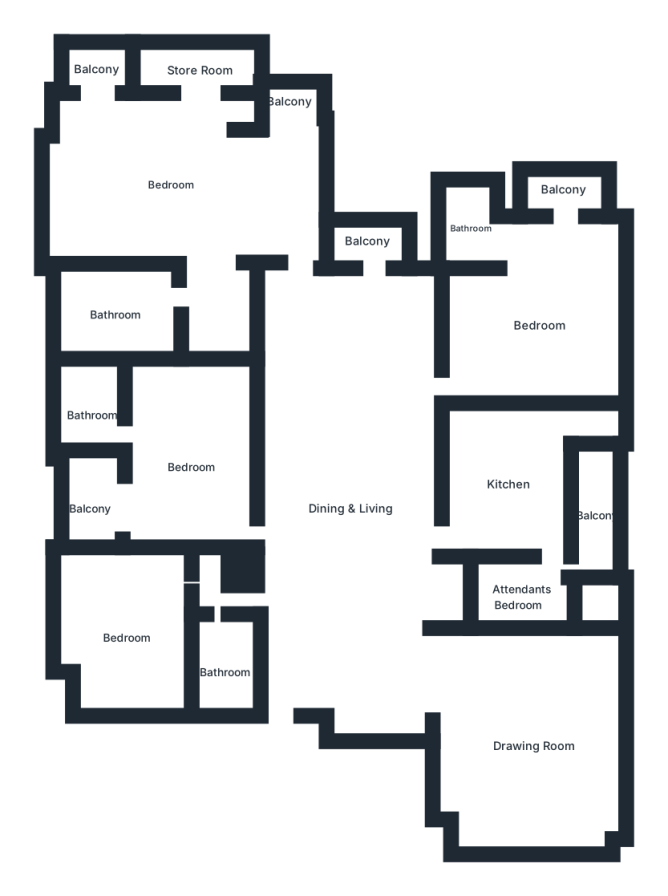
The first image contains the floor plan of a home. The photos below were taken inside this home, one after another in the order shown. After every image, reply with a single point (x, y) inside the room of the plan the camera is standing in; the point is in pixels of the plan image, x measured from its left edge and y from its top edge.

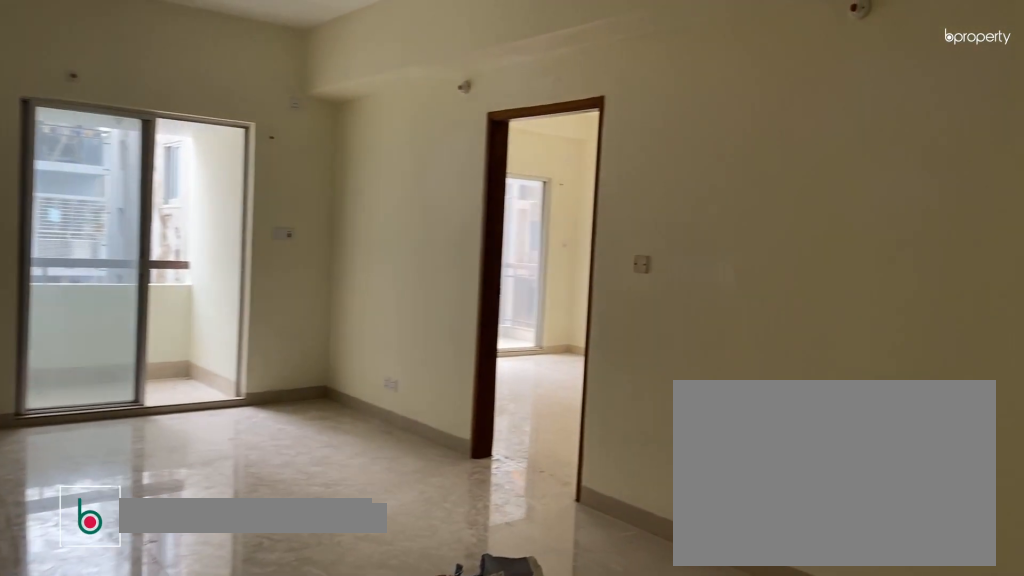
(353, 515)
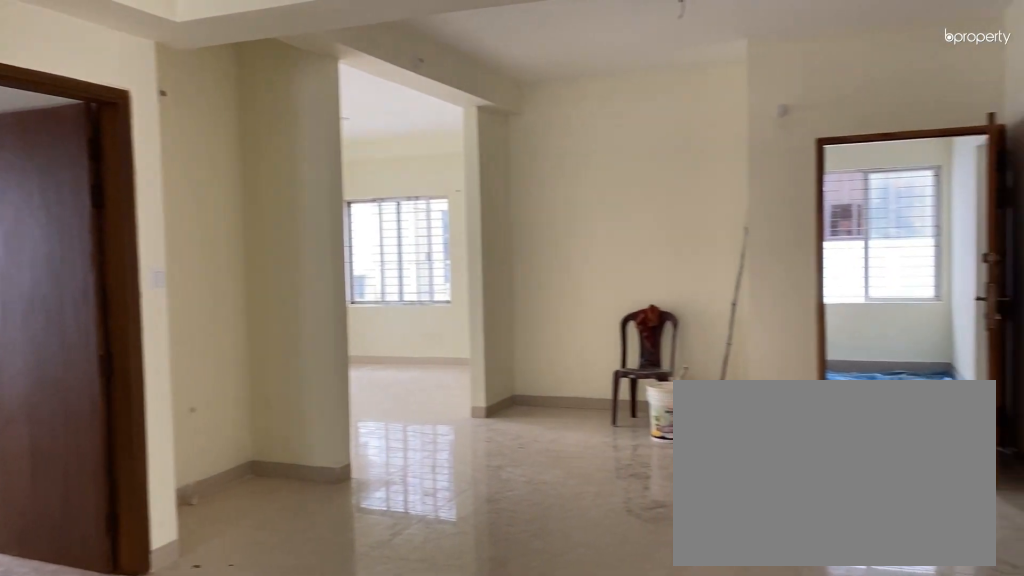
(353, 515)
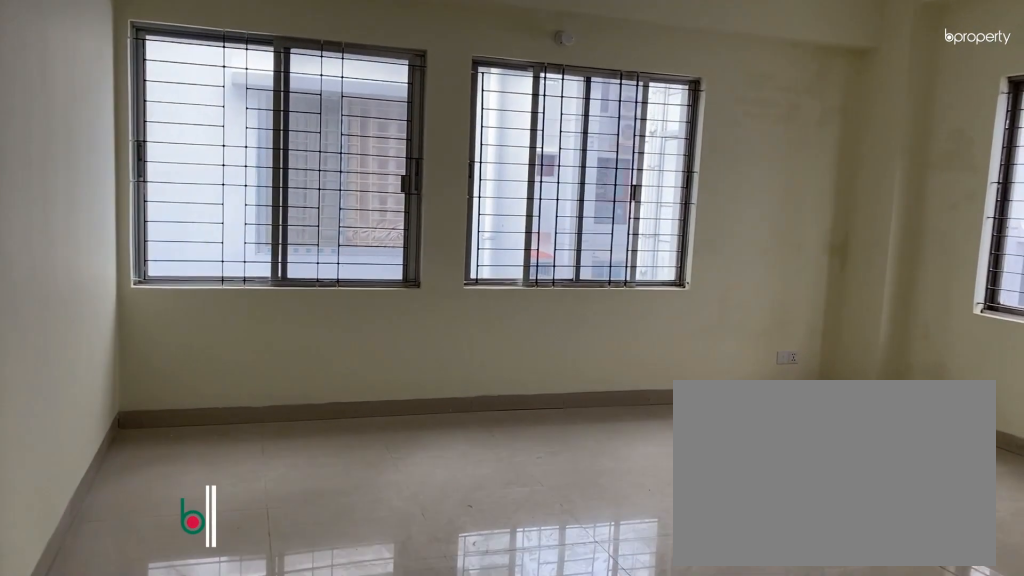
(531, 748)
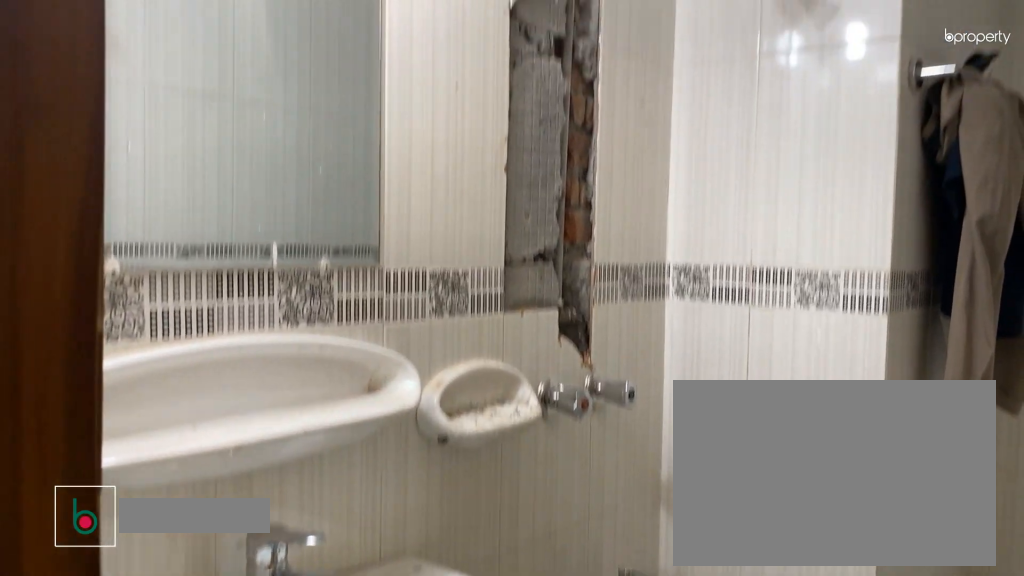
(224, 672)
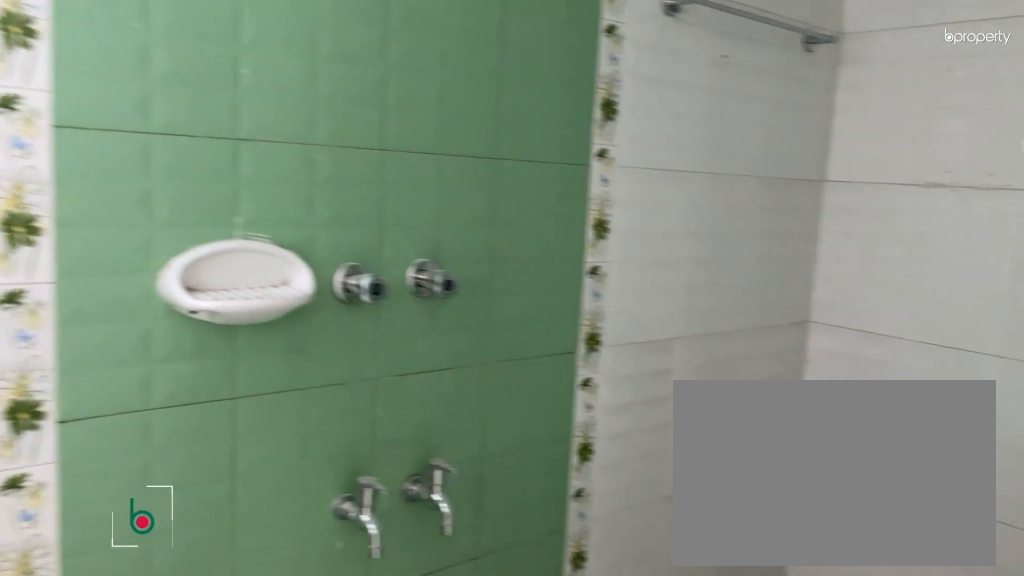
(91, 414)
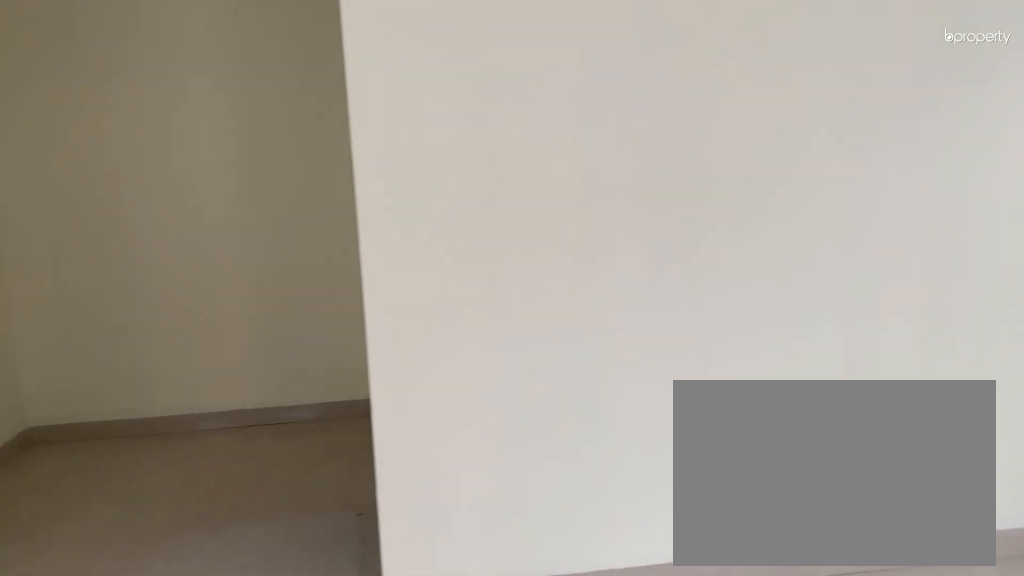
(176, 183)
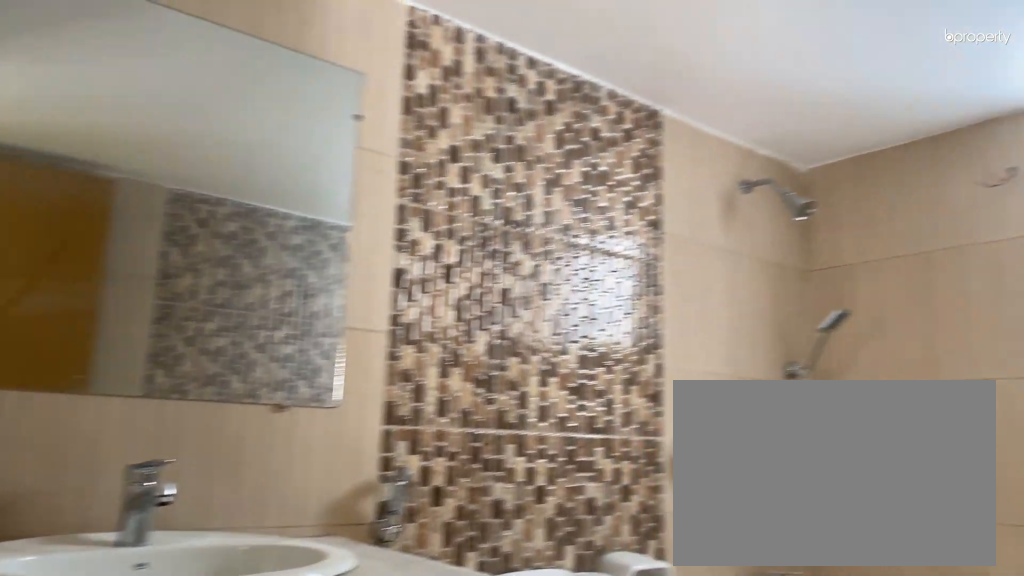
(118, 314)
